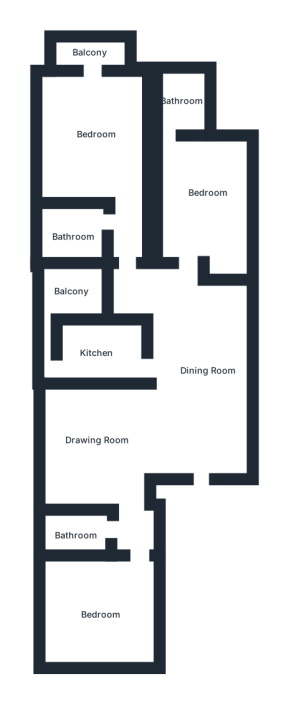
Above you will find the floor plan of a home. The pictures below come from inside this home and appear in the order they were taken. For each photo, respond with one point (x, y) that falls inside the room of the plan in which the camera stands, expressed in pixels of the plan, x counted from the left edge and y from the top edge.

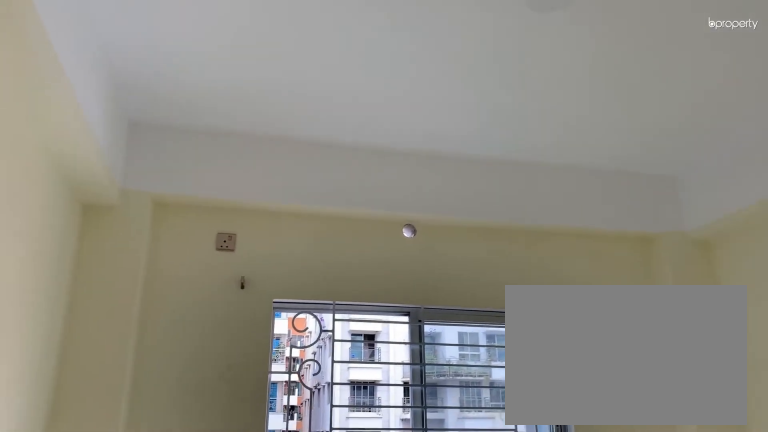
(99, 612)
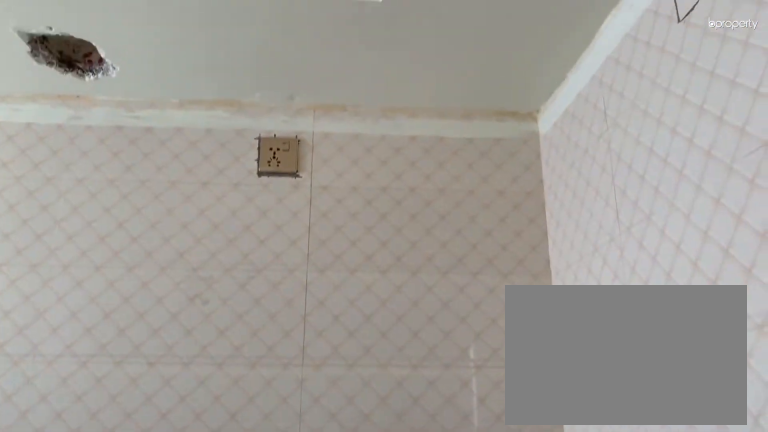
(100, 349)
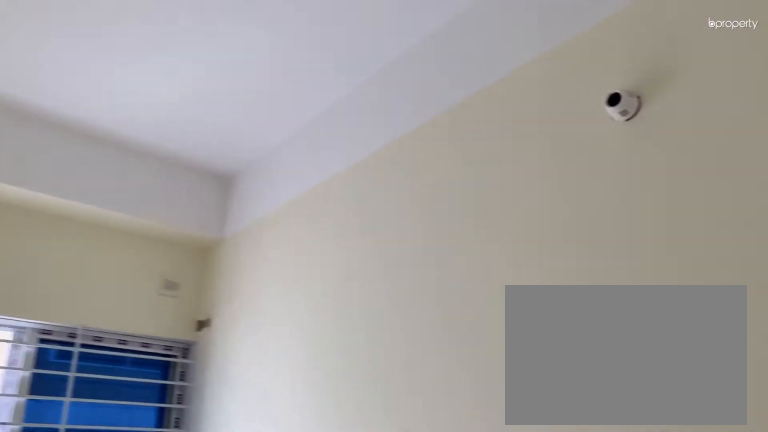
(197, 201)
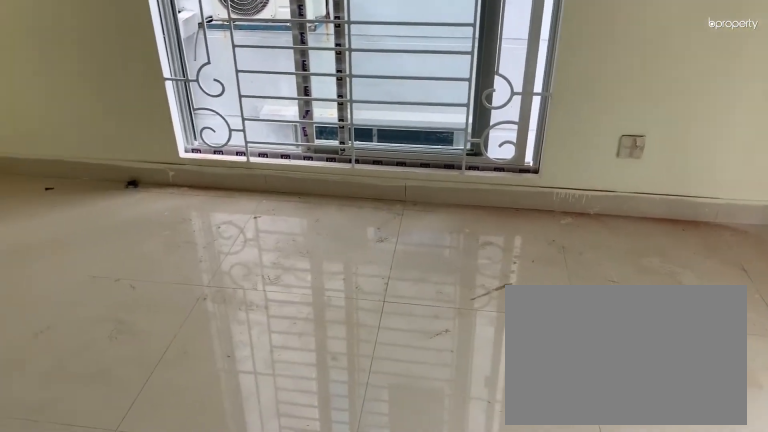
(88, 126)
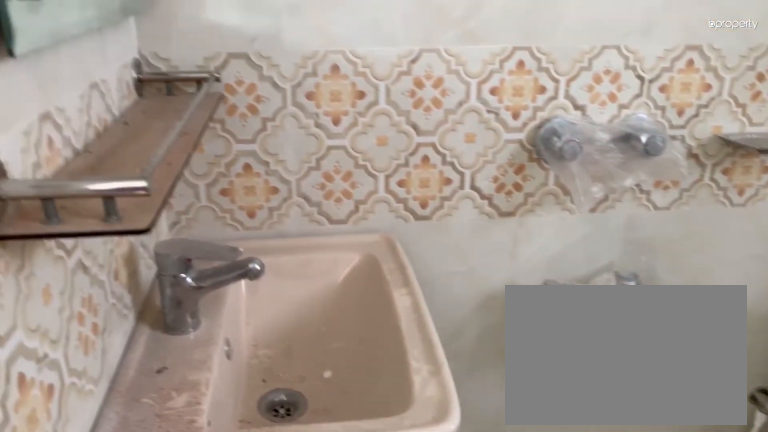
(74, 233)
